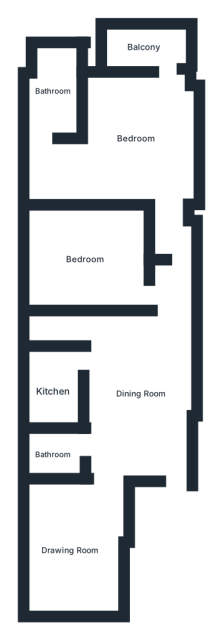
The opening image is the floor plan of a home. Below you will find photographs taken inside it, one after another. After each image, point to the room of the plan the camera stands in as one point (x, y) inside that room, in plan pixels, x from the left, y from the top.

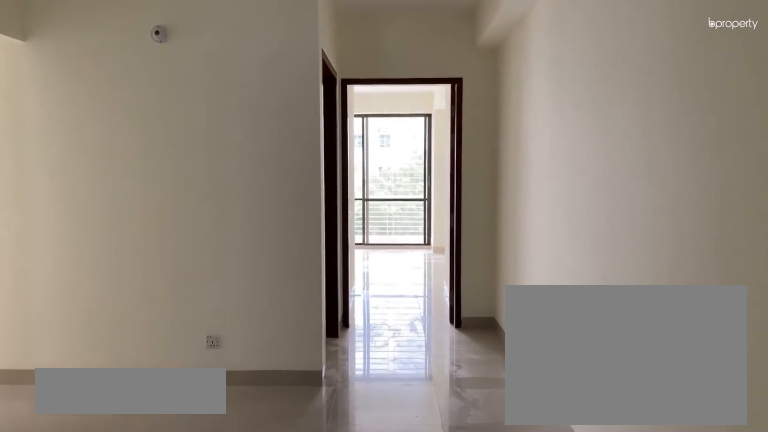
(140, 388)
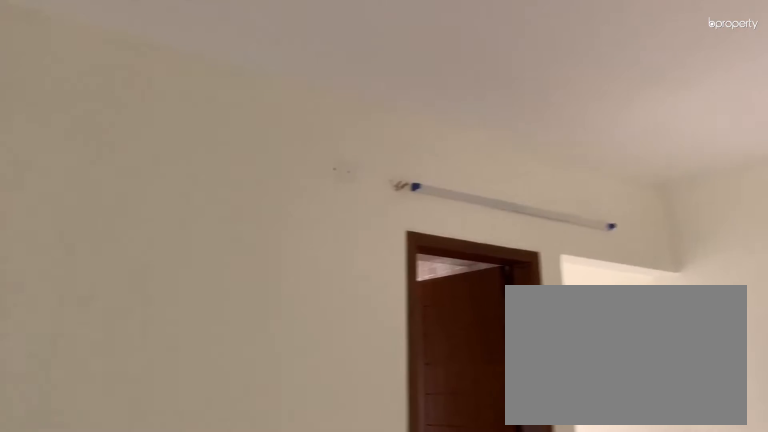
(140, 388)
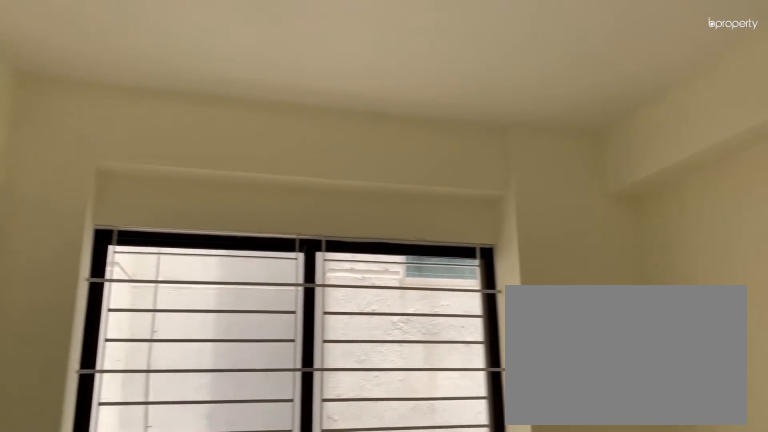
(70, 550)
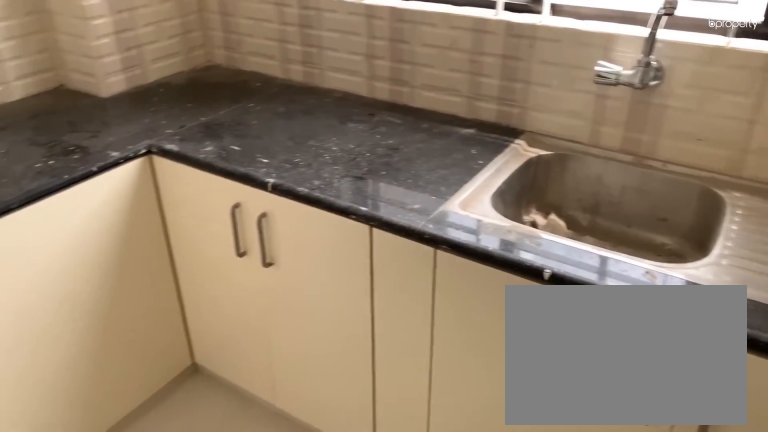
(53, 388)
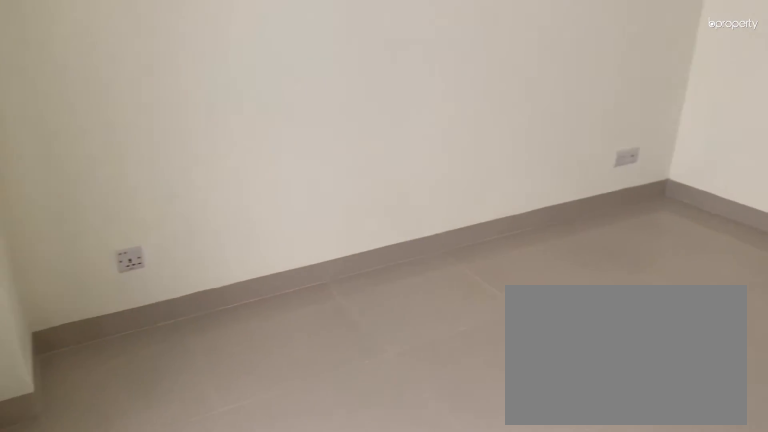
(85, 259)
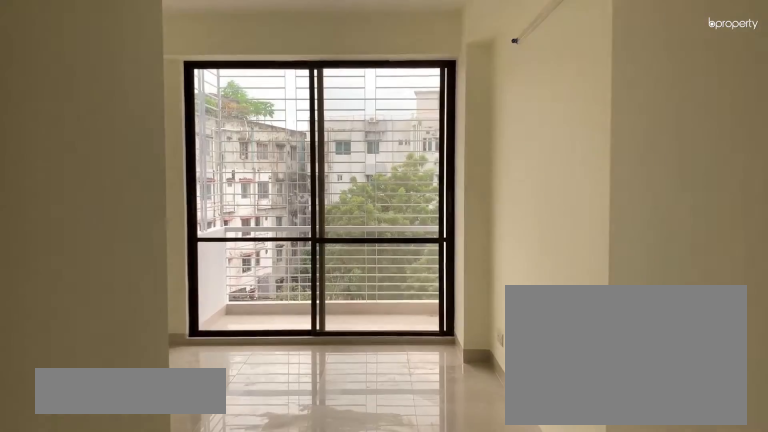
(132, 135)
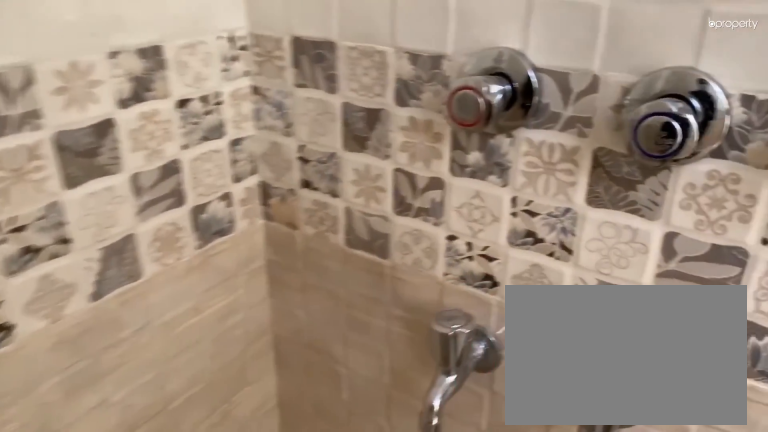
(51, 90)
